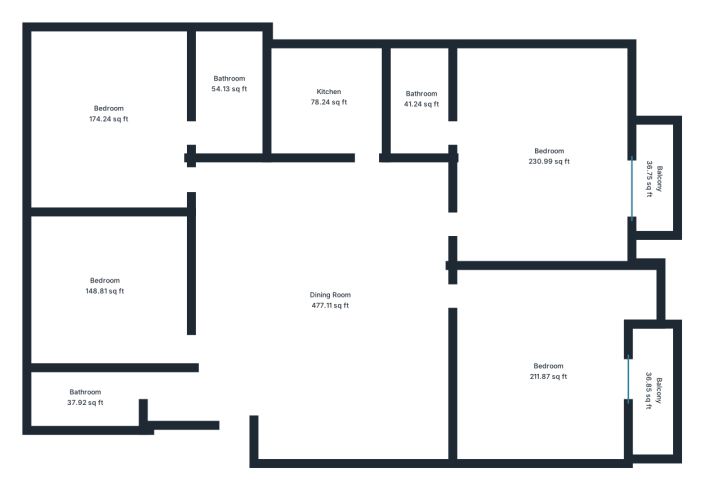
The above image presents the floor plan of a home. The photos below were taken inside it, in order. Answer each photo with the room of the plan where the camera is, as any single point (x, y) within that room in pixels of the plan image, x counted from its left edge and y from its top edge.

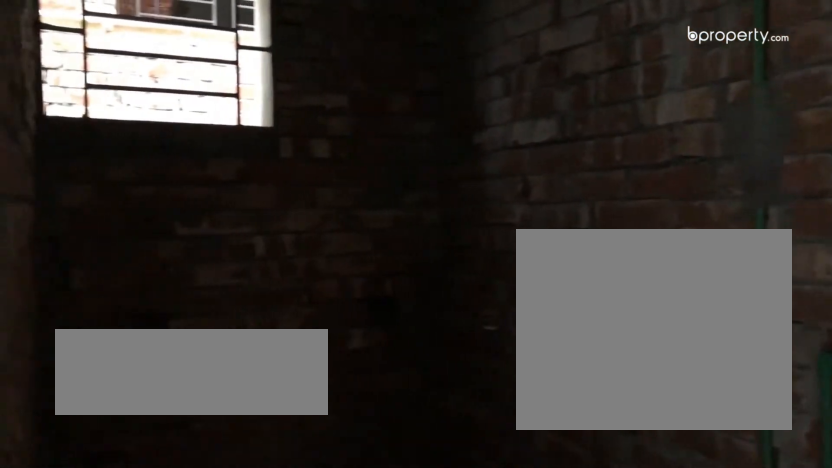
(230, 88)
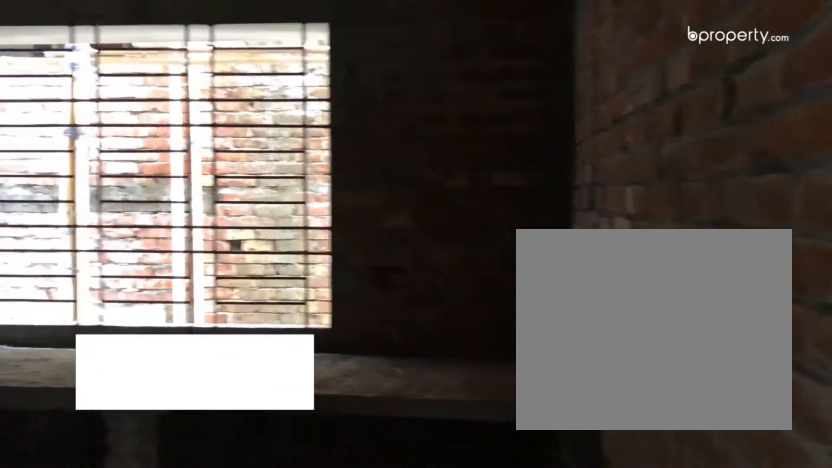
(335, 98)
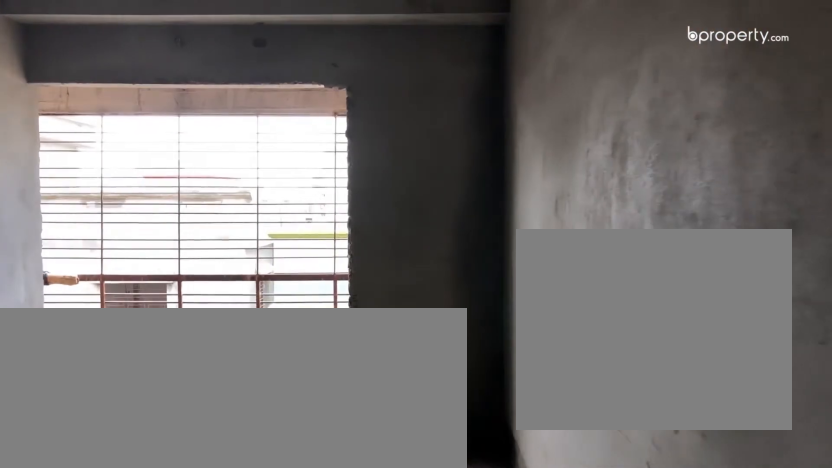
(547, 158)
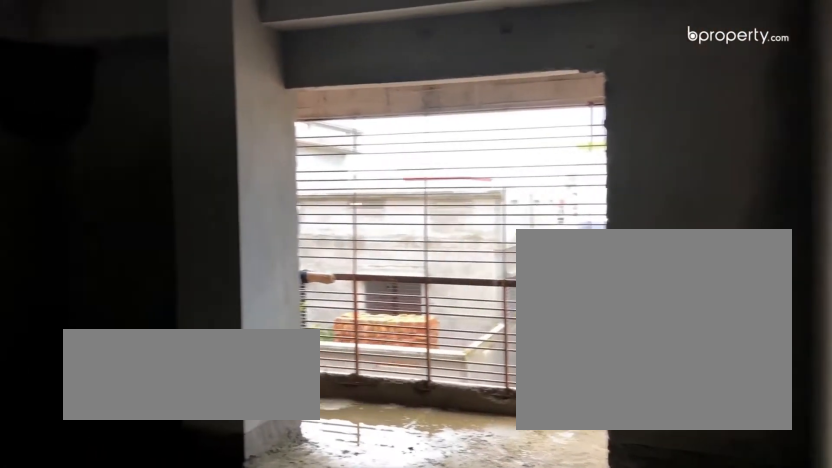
(547, 158)
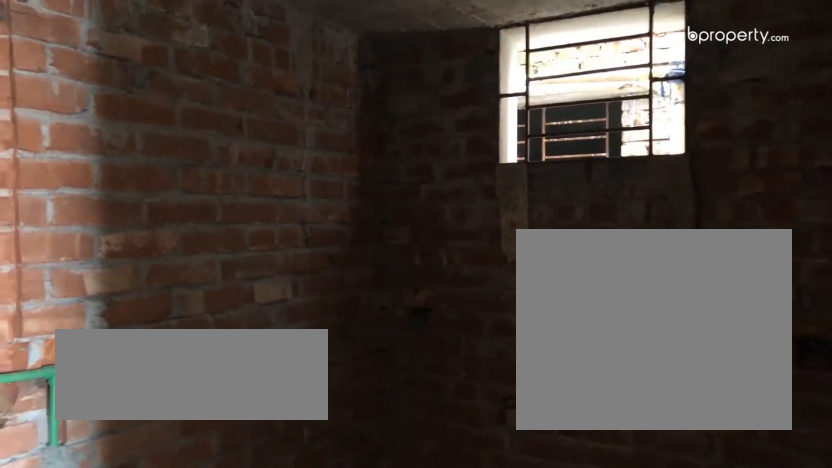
(423, 100)
